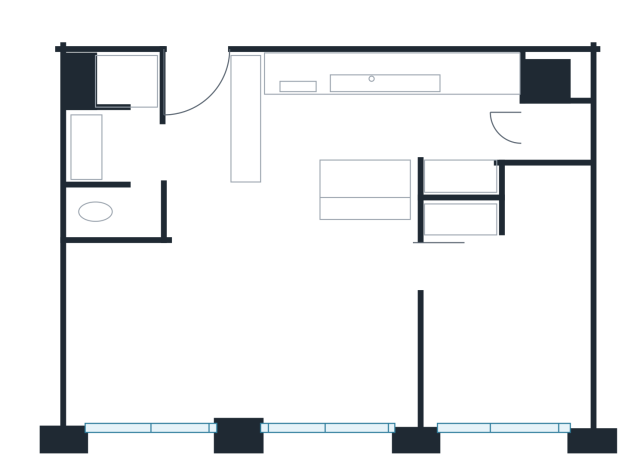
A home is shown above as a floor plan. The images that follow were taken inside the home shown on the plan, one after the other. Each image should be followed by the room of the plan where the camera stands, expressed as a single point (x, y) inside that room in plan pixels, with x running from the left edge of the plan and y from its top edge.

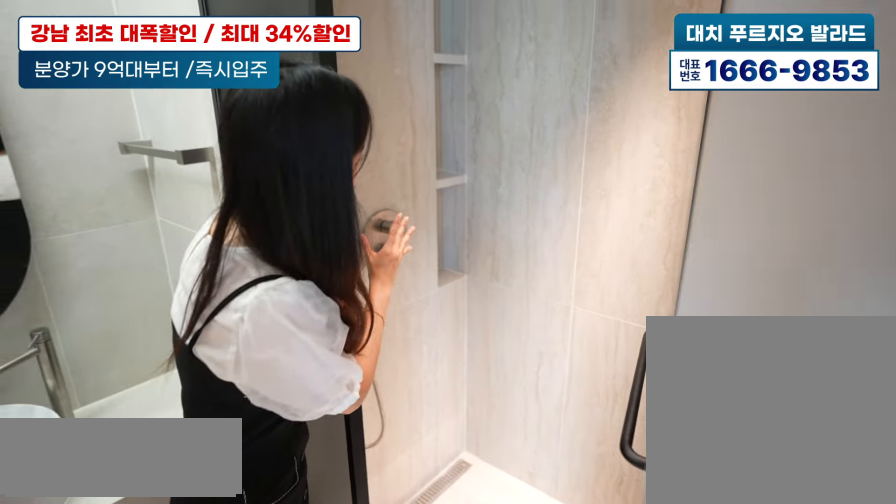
(127, 135)
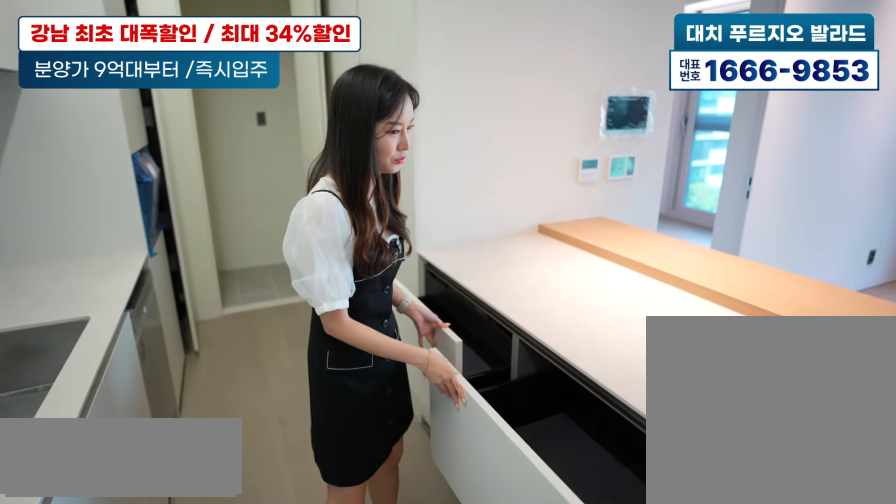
(406, 117)
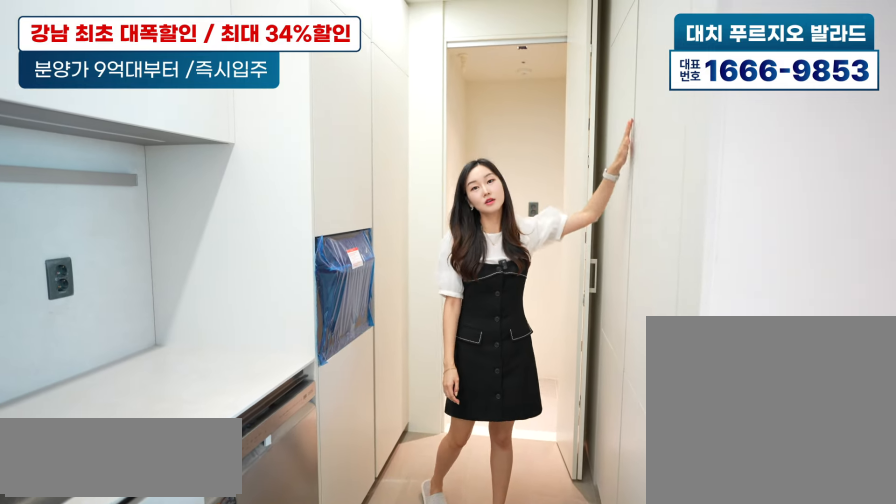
(406, 117)
